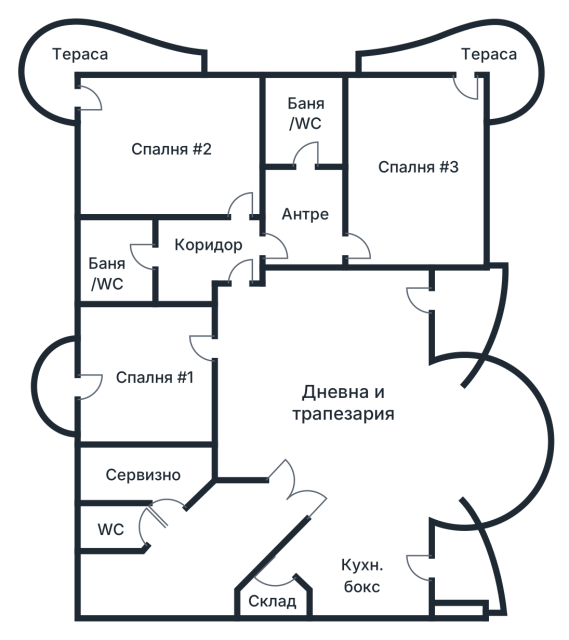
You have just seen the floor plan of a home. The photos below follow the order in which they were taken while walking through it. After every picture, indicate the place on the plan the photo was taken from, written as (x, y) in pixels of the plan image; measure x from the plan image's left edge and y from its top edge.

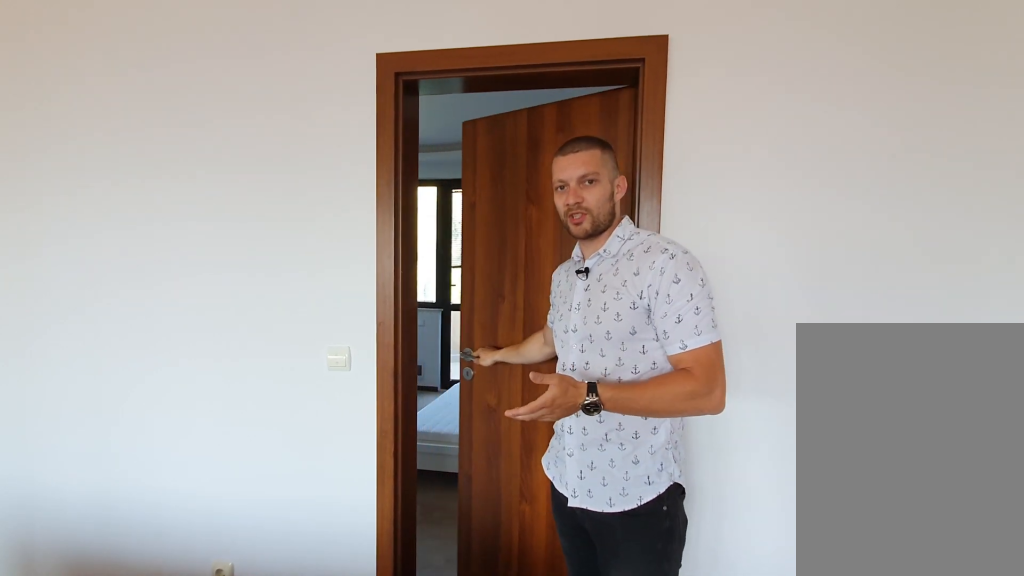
(227, 348)
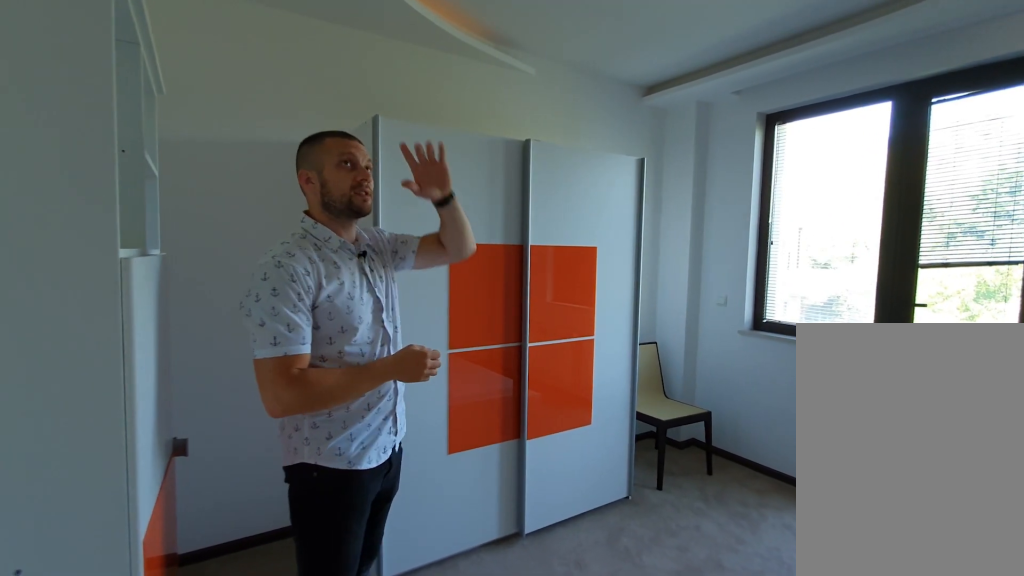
(148, 348)
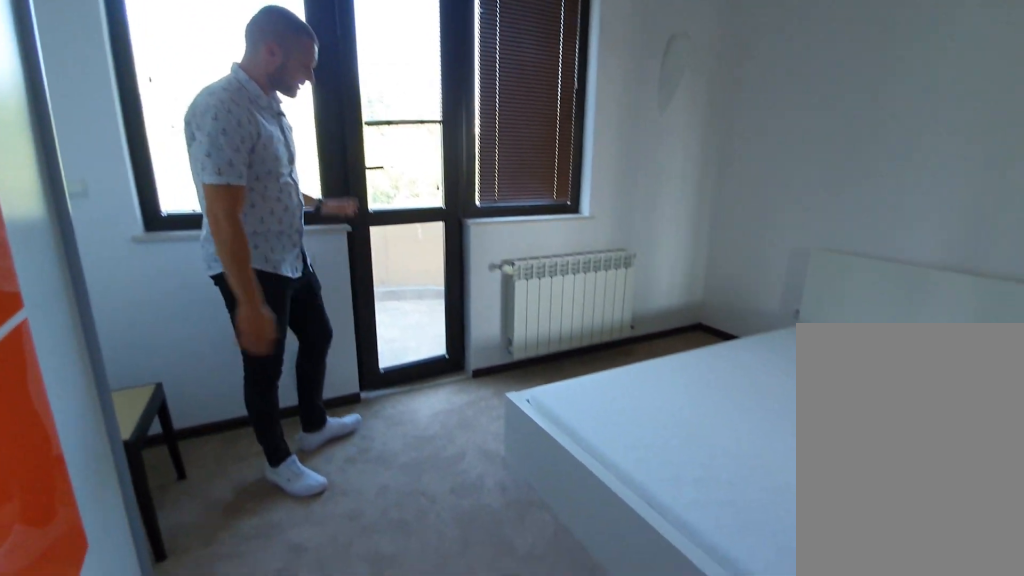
(99, 402)
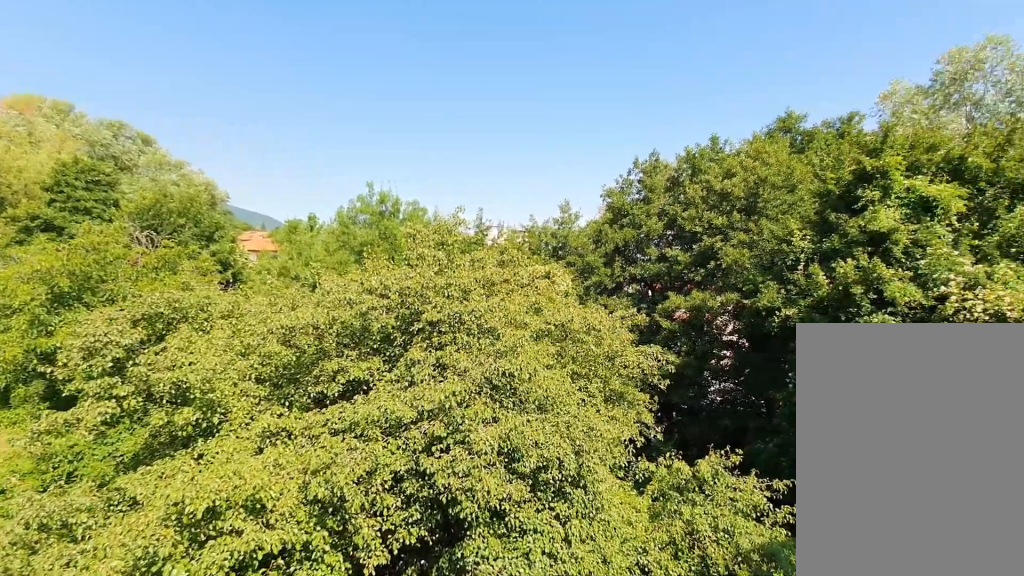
(48, 385)
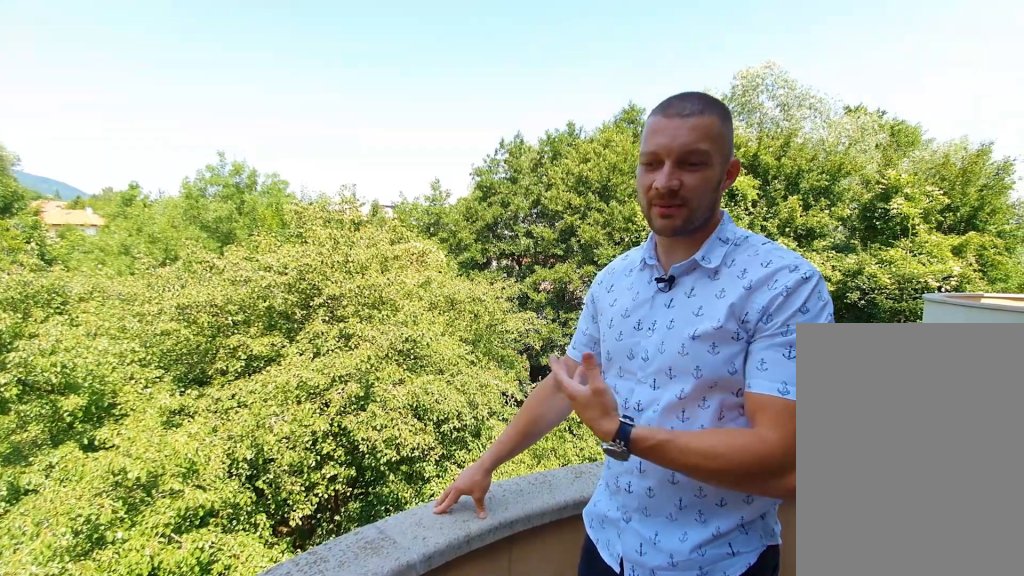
(48, 385)
